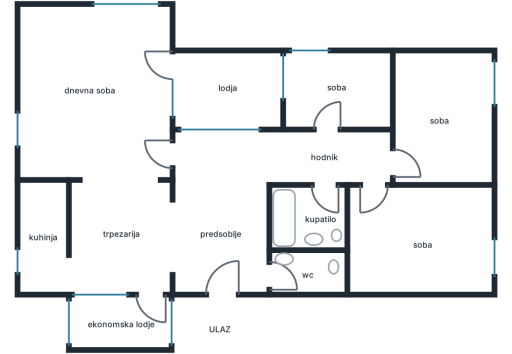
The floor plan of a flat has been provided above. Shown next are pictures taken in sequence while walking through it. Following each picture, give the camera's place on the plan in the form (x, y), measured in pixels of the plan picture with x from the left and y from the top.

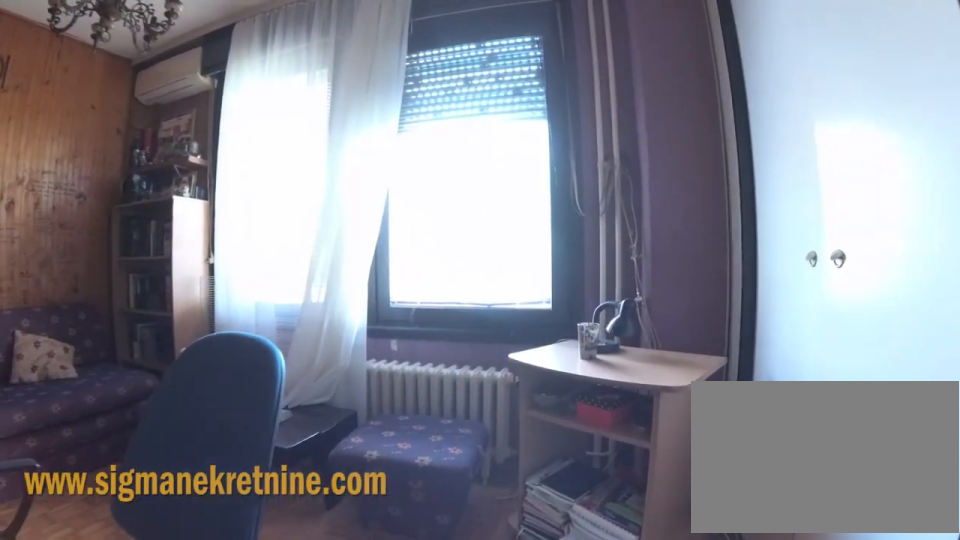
(408, 168)
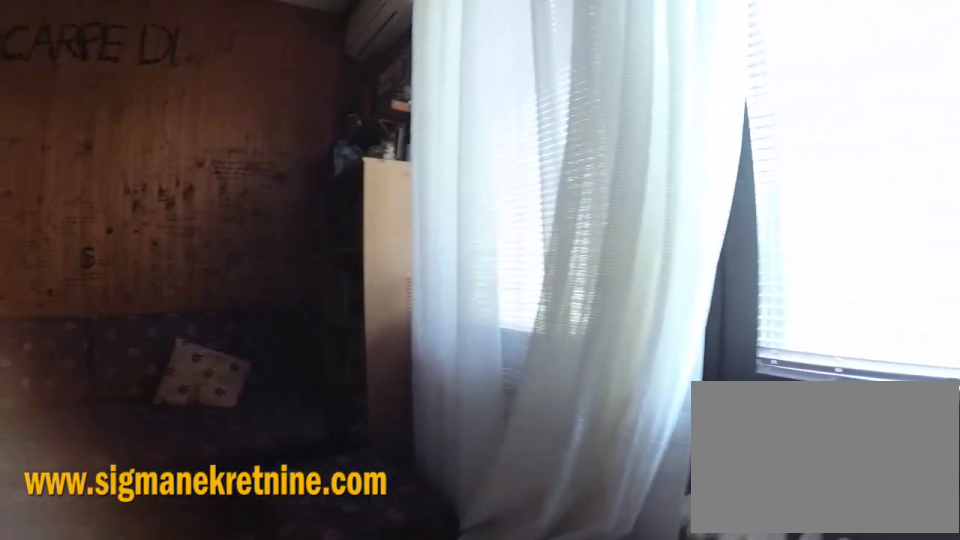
(447, 165)
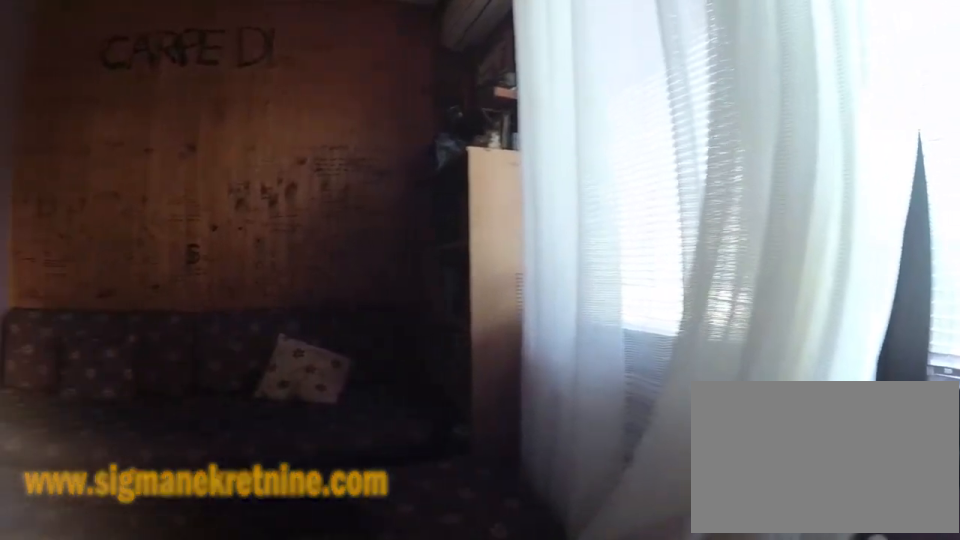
(448, 165)
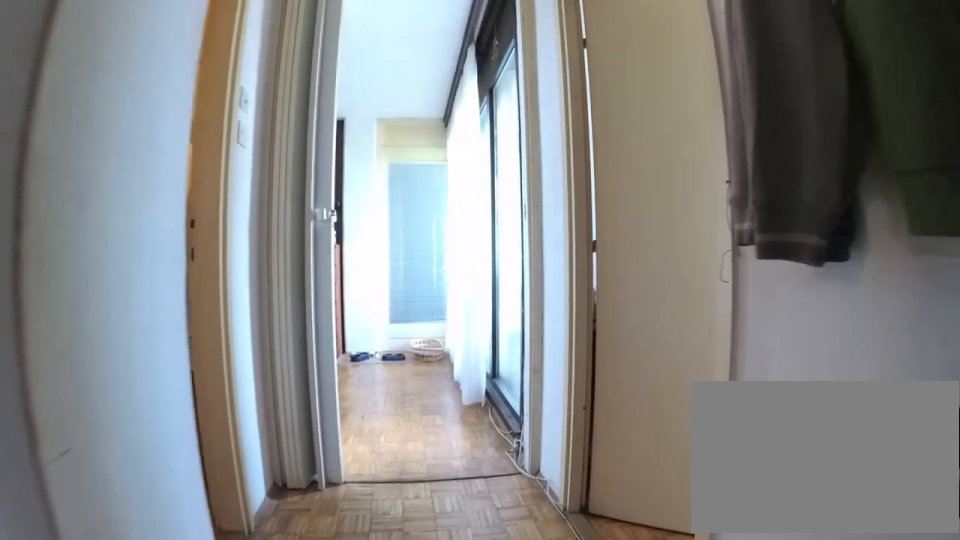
(375, 160)
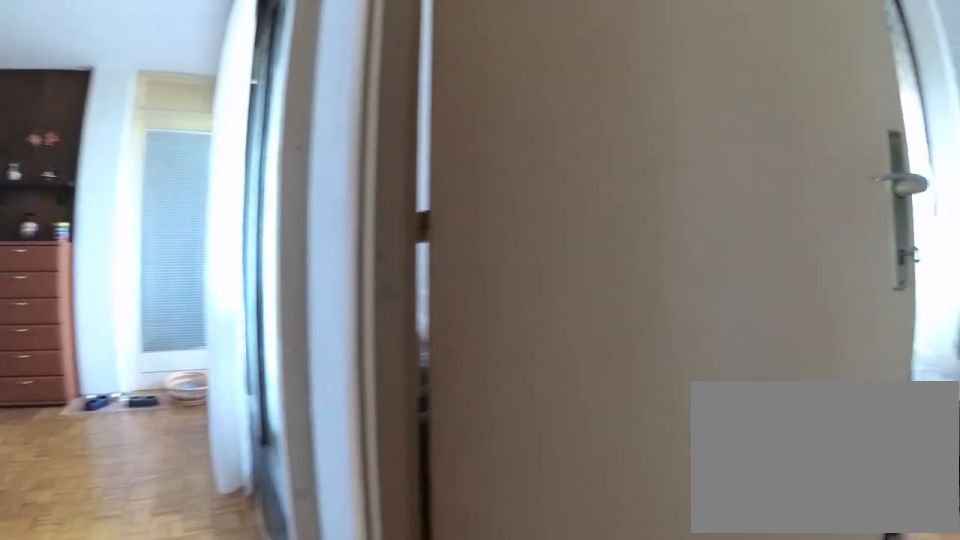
(345, 158)
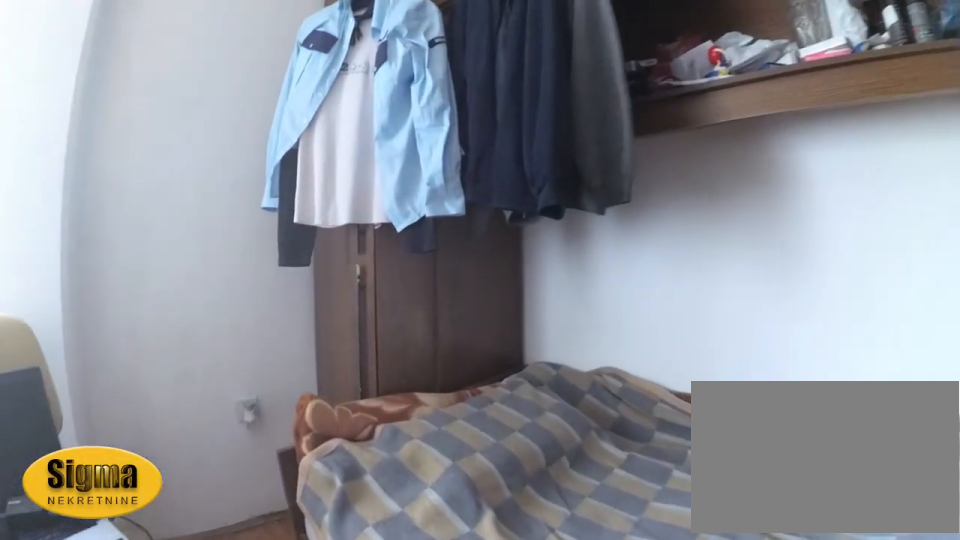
(345, 123)
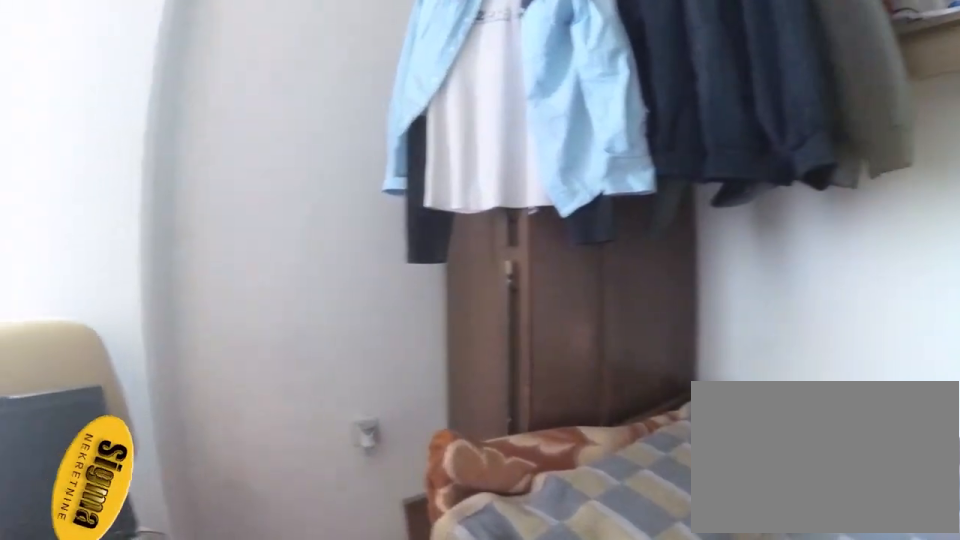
(351, 120)
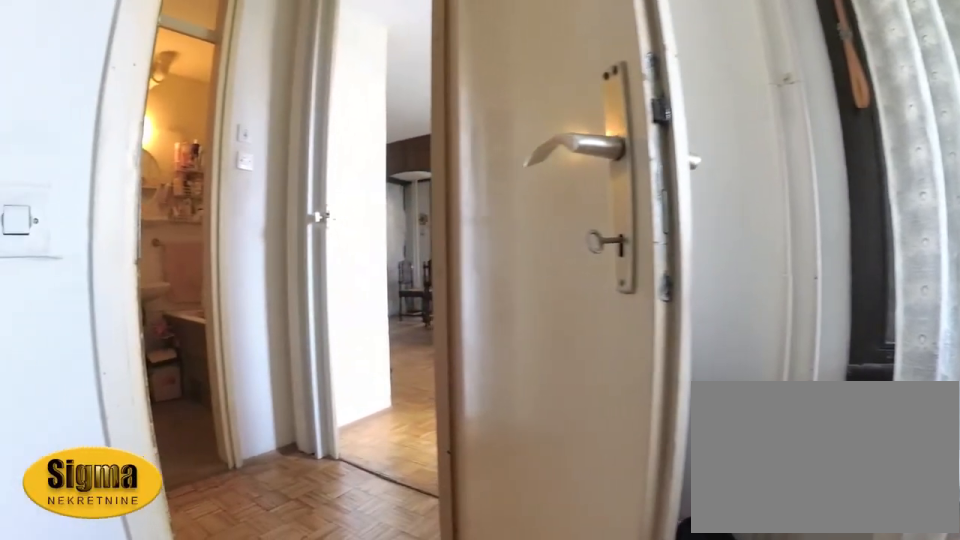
(356, 89)
